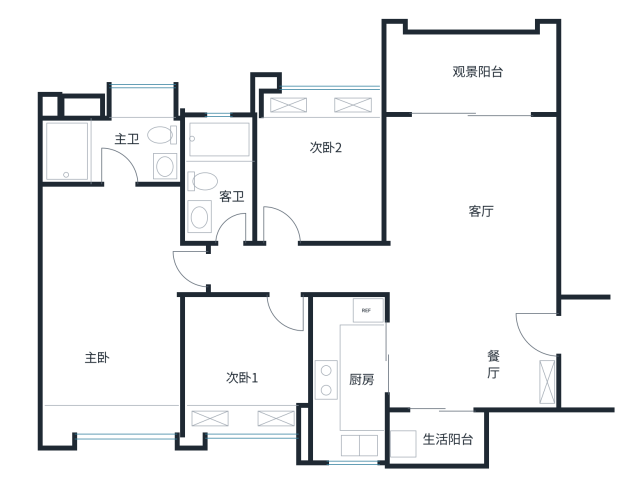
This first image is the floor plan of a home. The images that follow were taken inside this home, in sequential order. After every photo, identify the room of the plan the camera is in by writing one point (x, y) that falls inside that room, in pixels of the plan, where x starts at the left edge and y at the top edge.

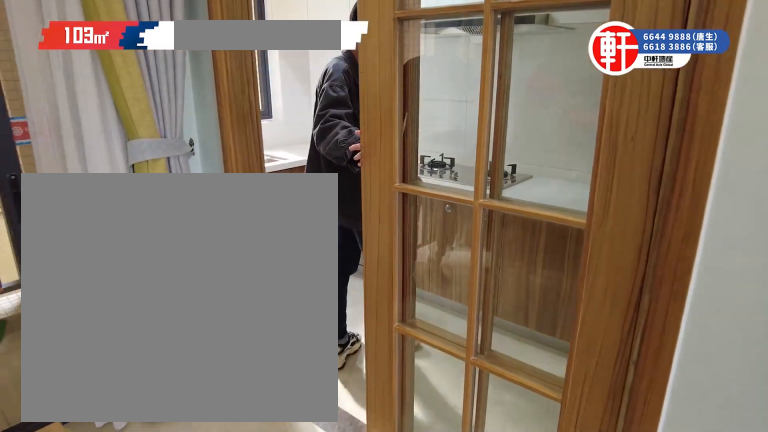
(349, 385)
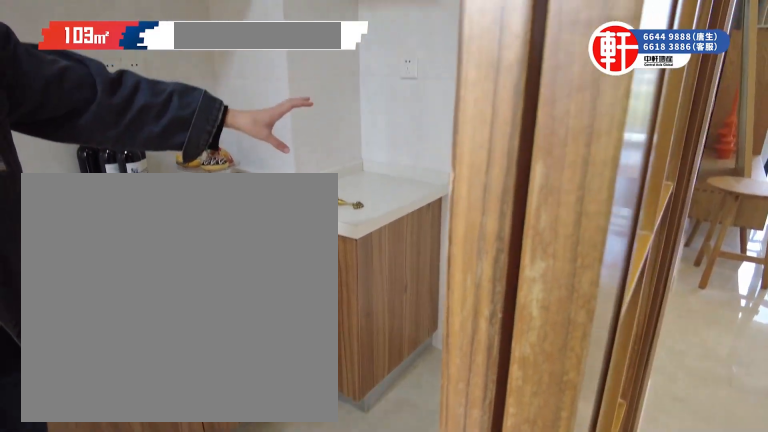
(349, 385)
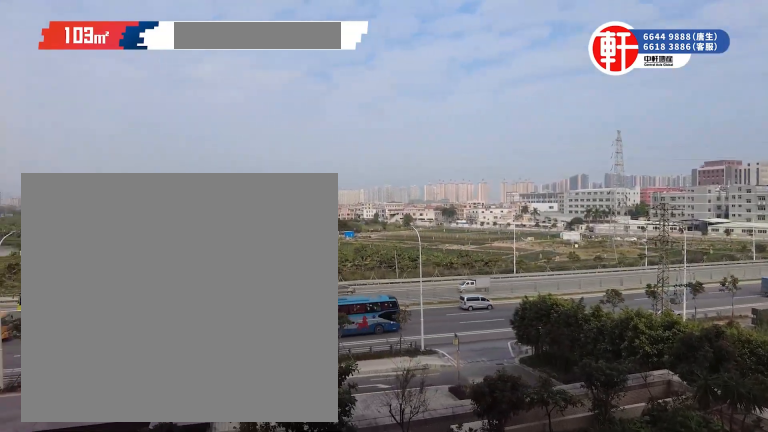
(469, 81)
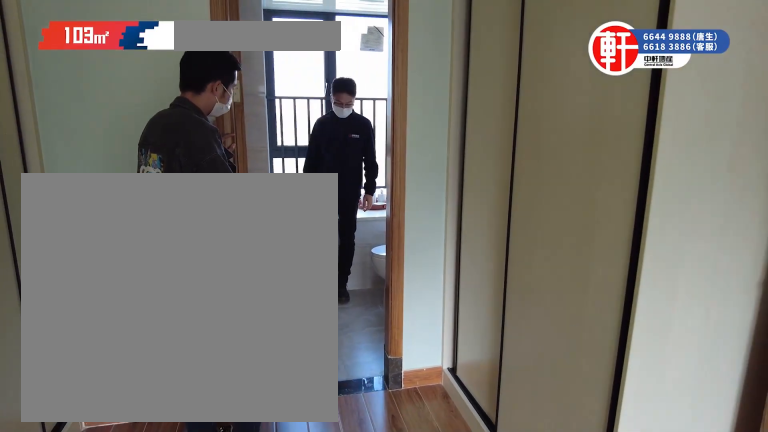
(117, 314)
